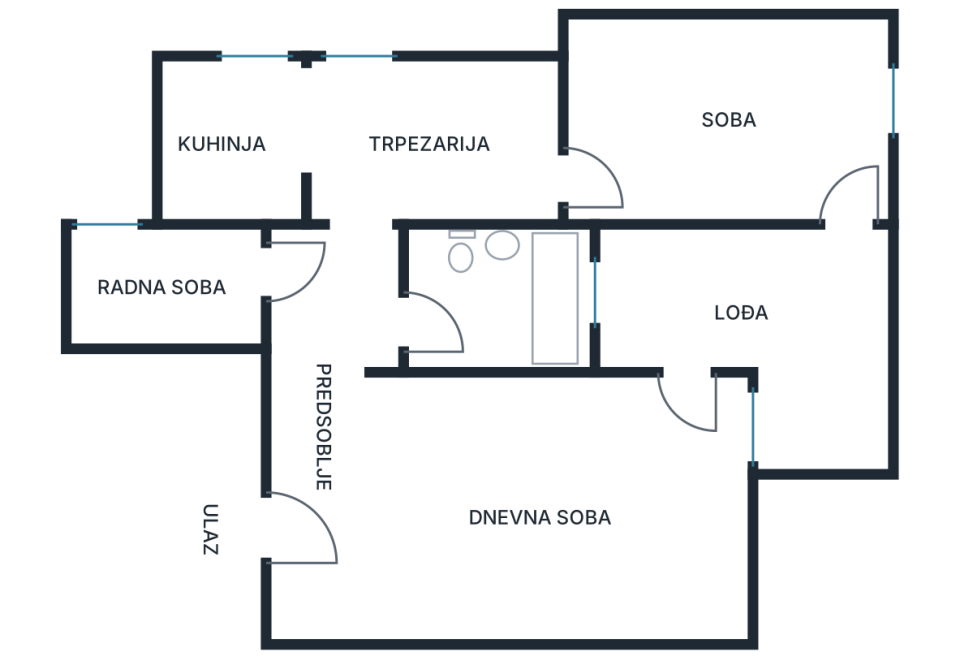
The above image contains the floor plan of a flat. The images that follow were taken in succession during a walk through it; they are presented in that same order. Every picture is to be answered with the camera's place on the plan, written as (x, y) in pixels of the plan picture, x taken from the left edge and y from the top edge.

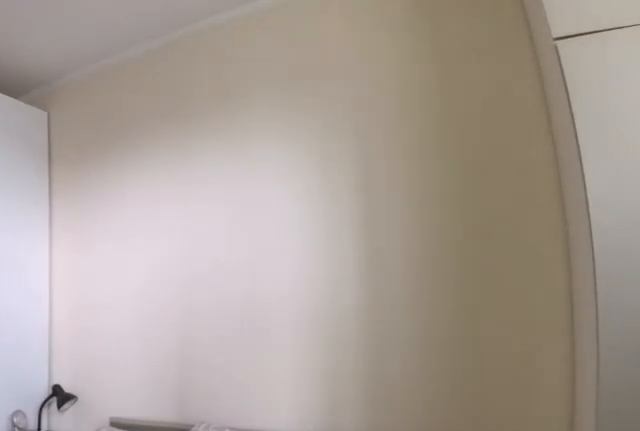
(866, 207)
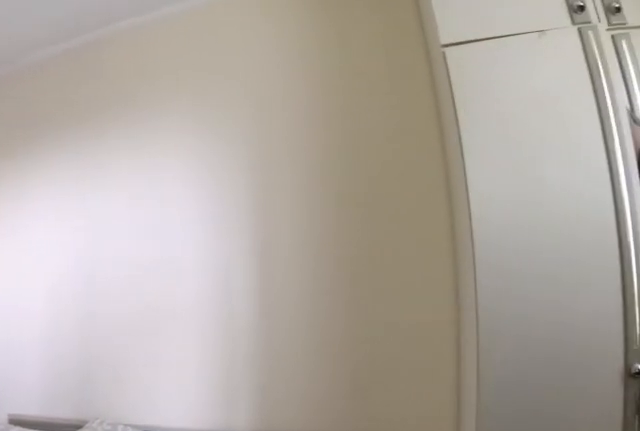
(866, 190)
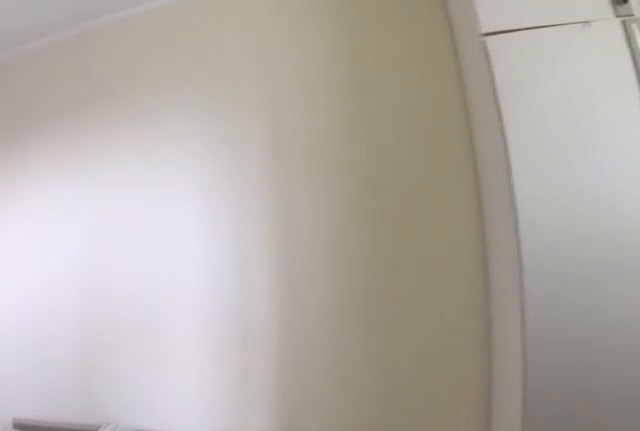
(866, 189)
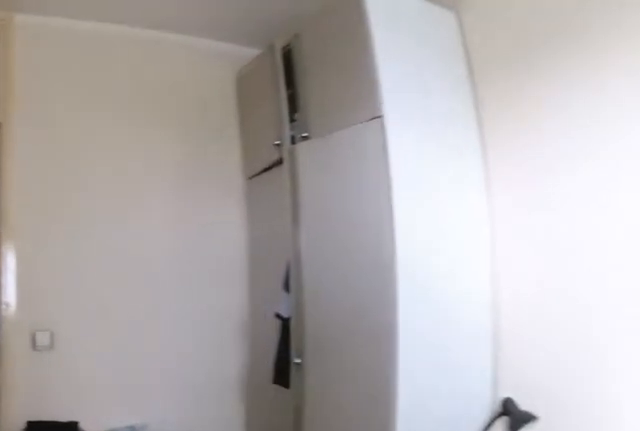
(815, 190)
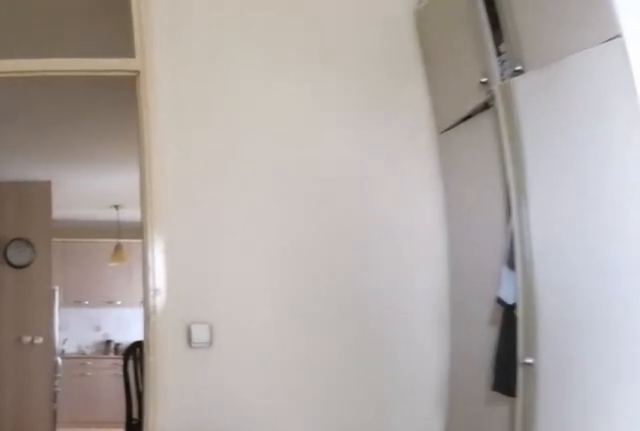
(783, 190)
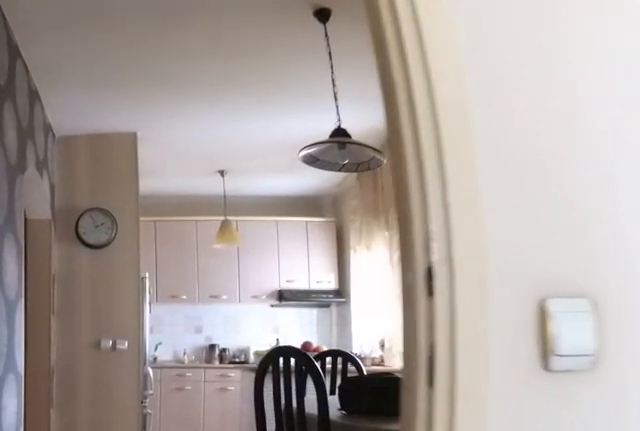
(685, 190)
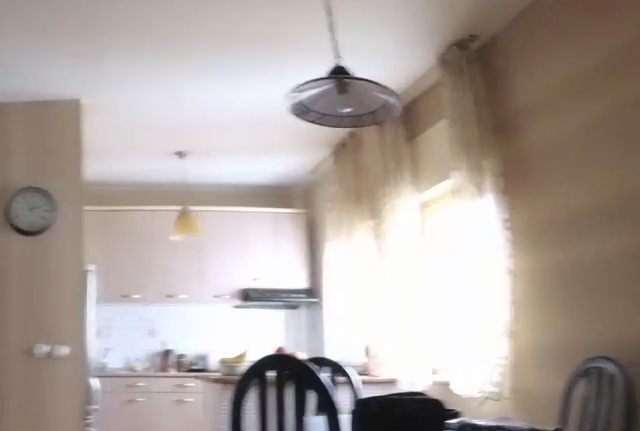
(617, 190)
